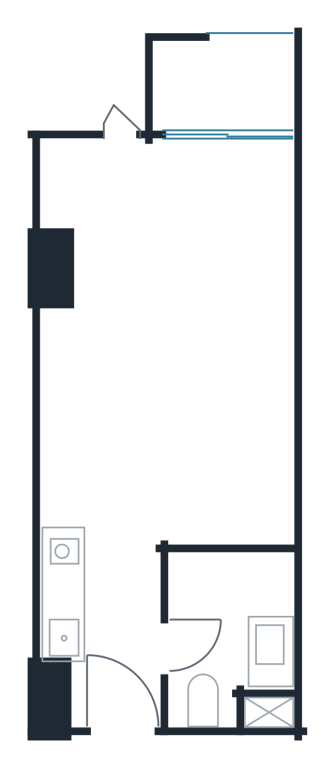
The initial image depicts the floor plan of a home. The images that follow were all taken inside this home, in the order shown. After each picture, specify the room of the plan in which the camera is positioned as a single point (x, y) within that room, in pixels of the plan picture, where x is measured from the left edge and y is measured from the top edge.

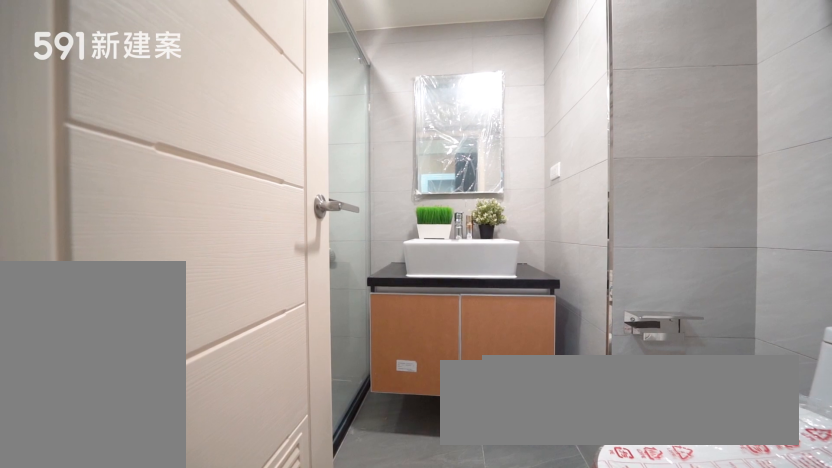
(227, 628)
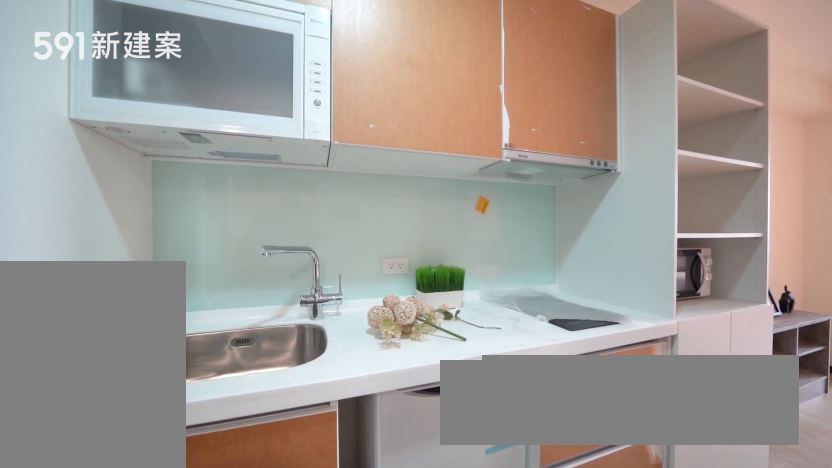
(99, 563)
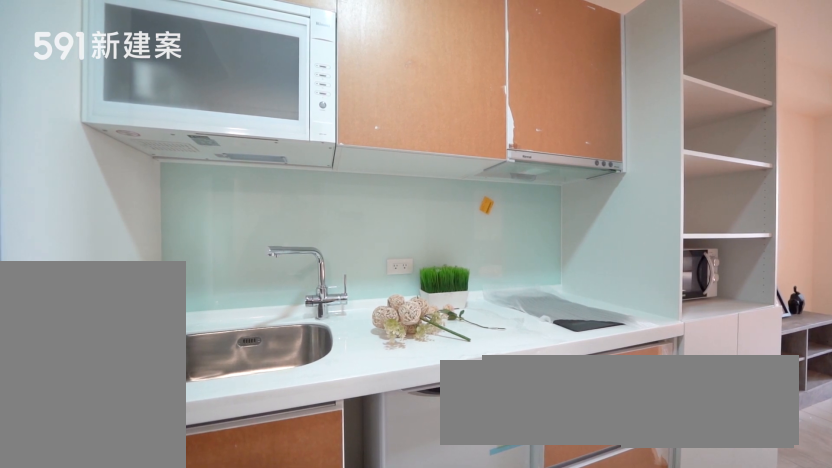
(99, 563)
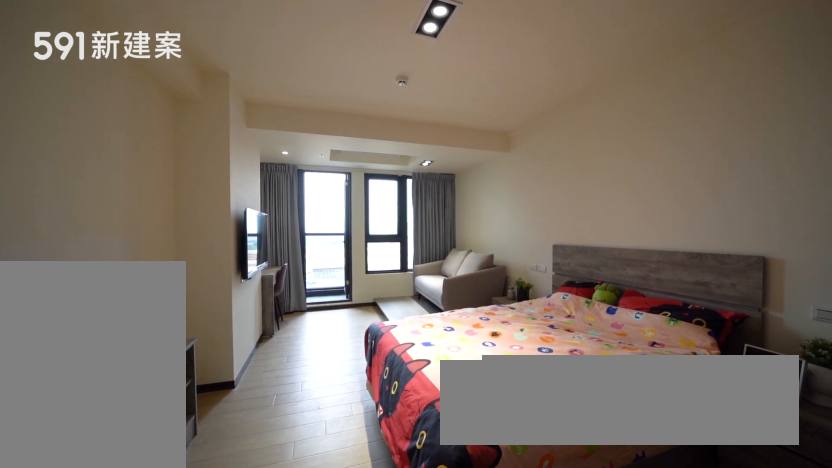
(167, 421)
